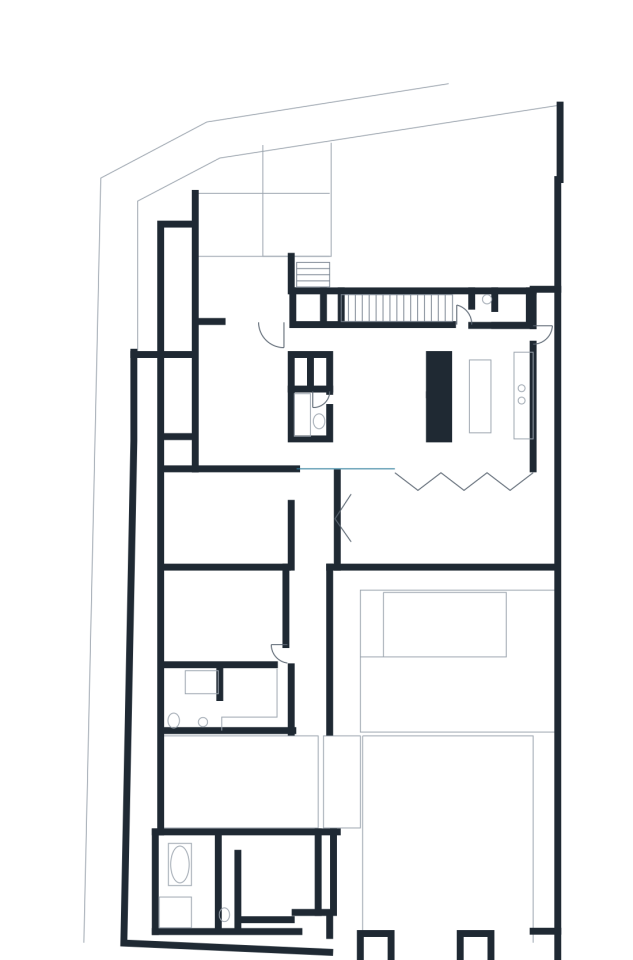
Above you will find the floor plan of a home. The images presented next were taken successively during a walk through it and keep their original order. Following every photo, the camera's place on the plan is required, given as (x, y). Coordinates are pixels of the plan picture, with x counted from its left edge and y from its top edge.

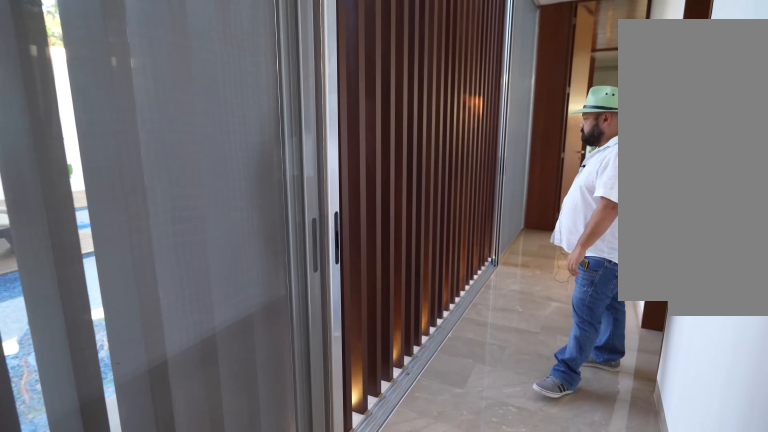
(314, 590)
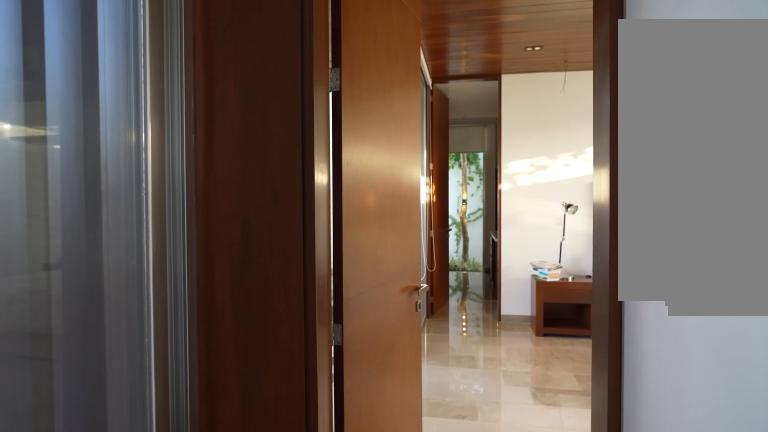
(312, 714)
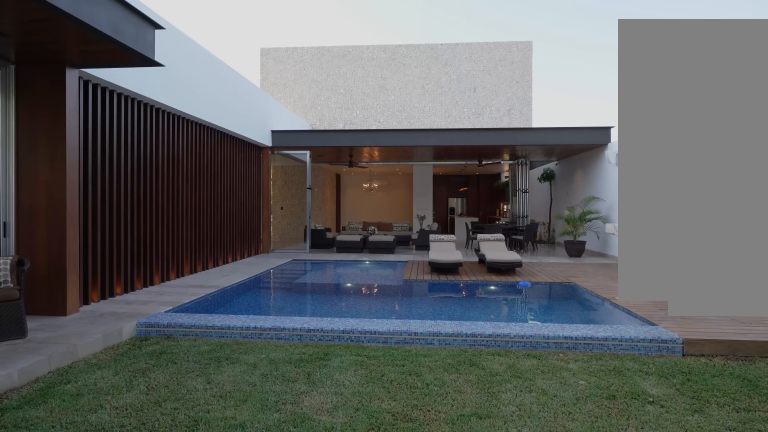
(438, 822)
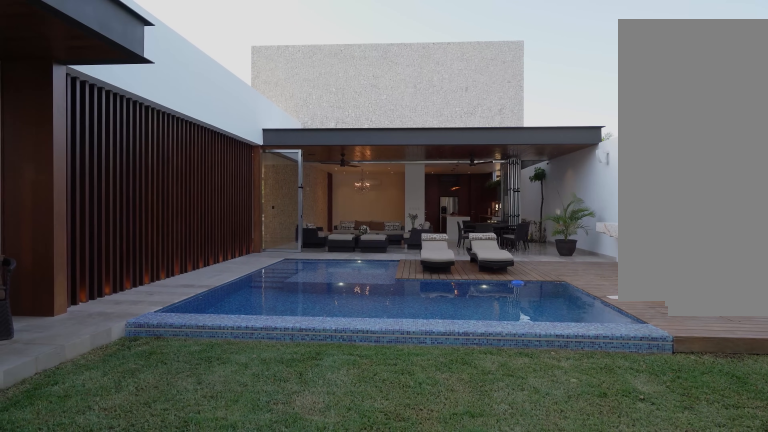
(438, 823)
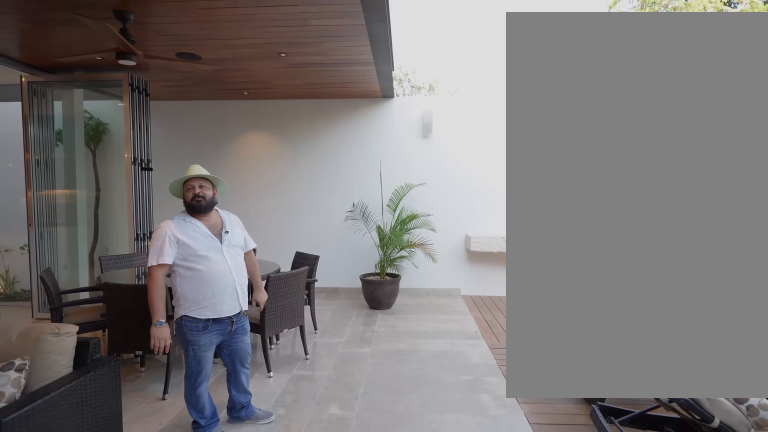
(438, 561)
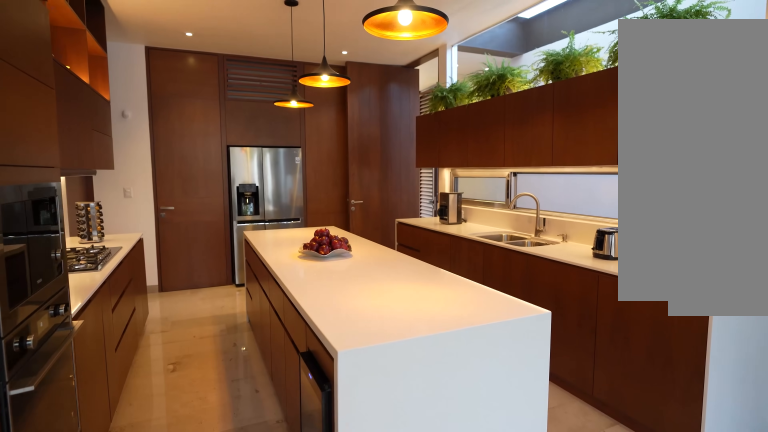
(447, 454)
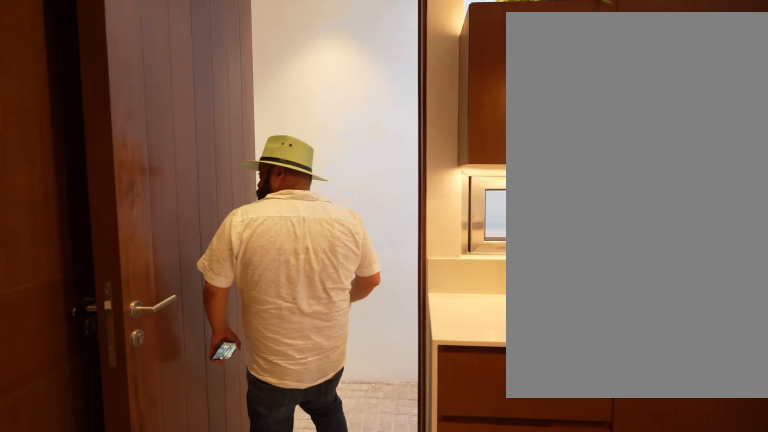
(469, 357)
